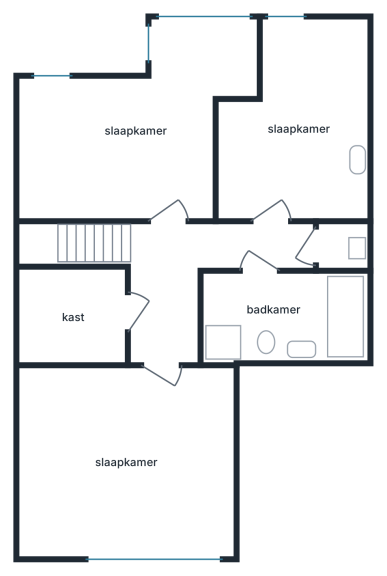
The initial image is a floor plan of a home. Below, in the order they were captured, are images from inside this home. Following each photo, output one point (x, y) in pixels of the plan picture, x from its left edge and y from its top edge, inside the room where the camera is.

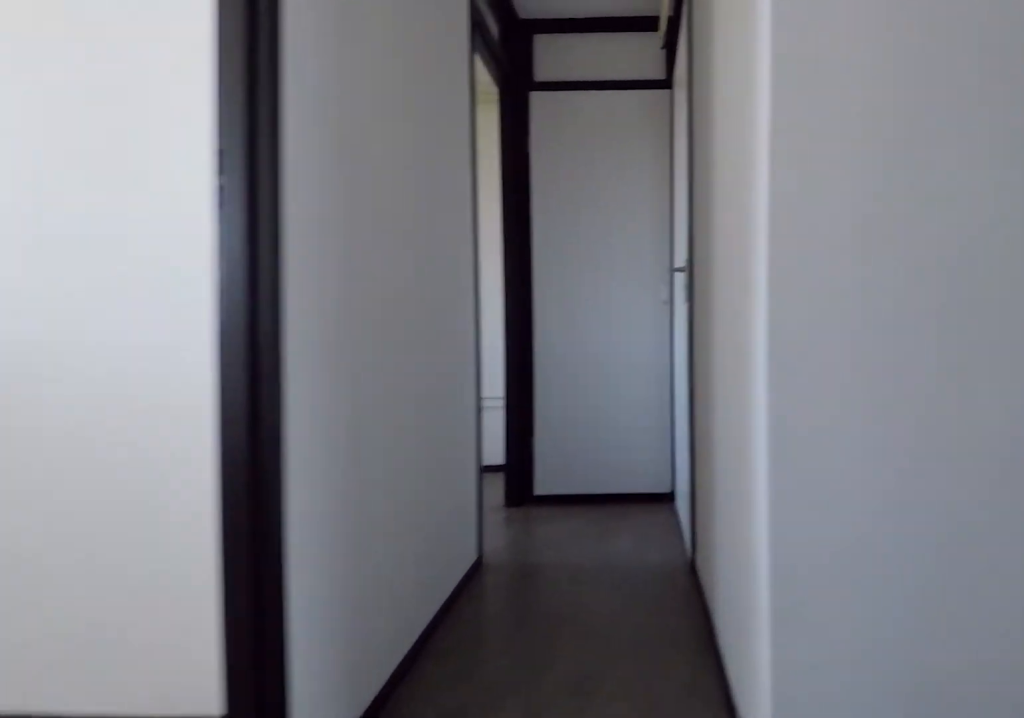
(163, 334)
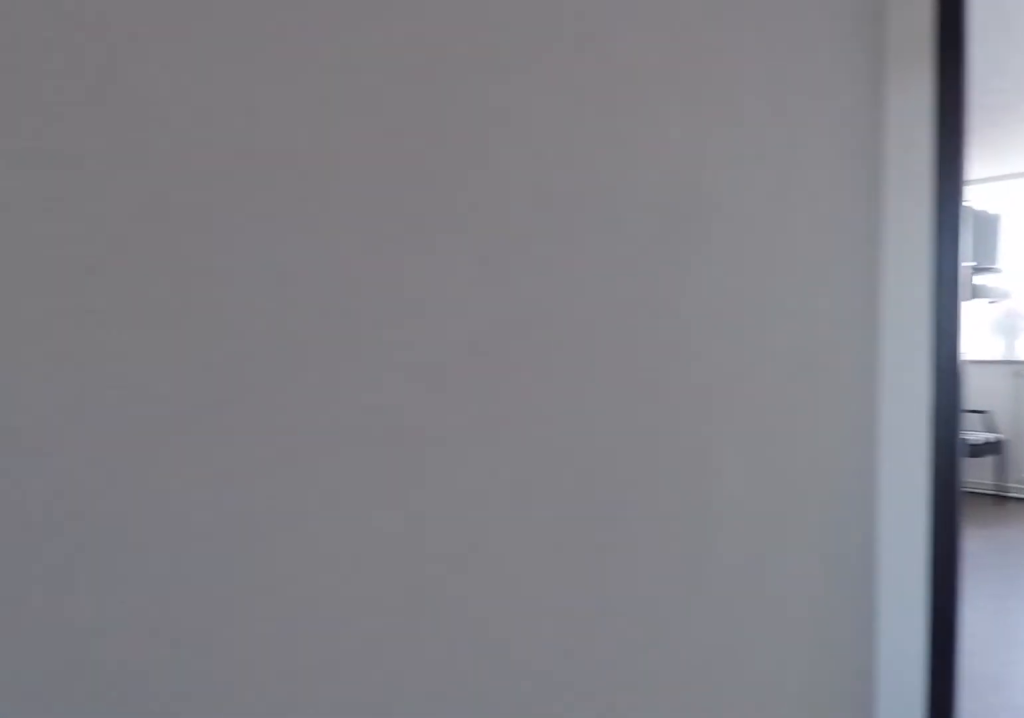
(163, 334)
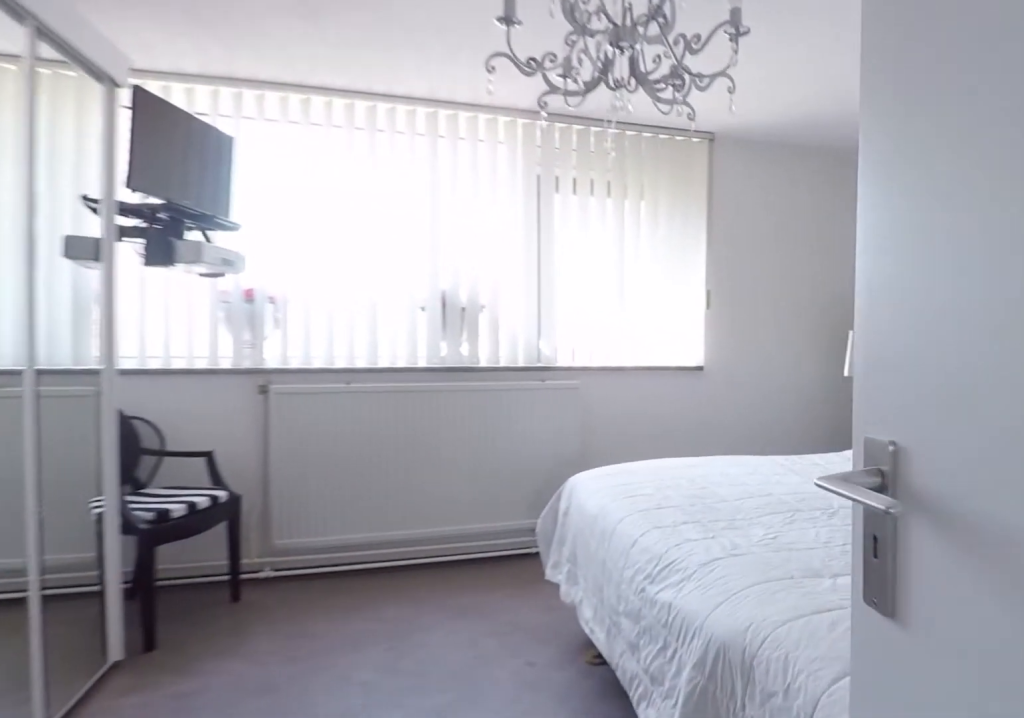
(125, 463)
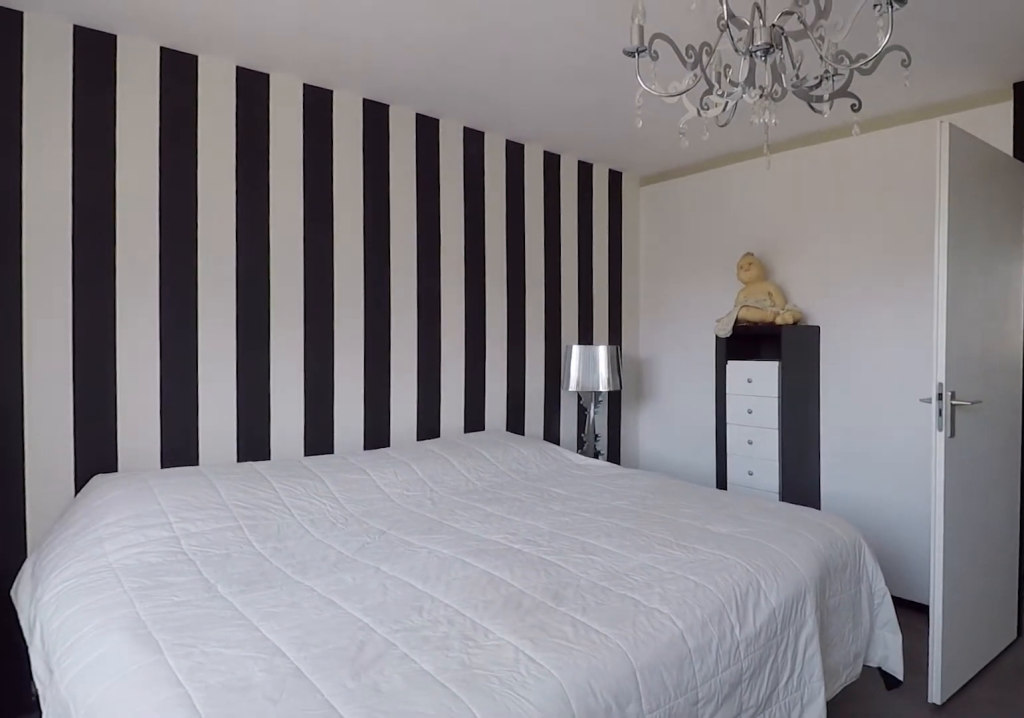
(125, 463)
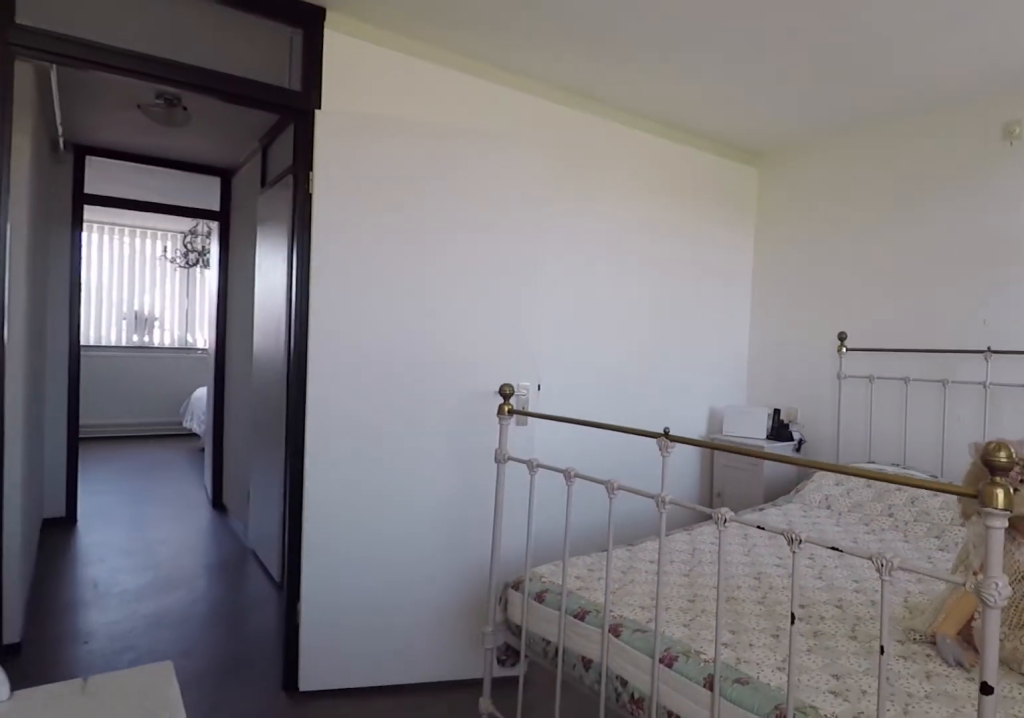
(77, 152)
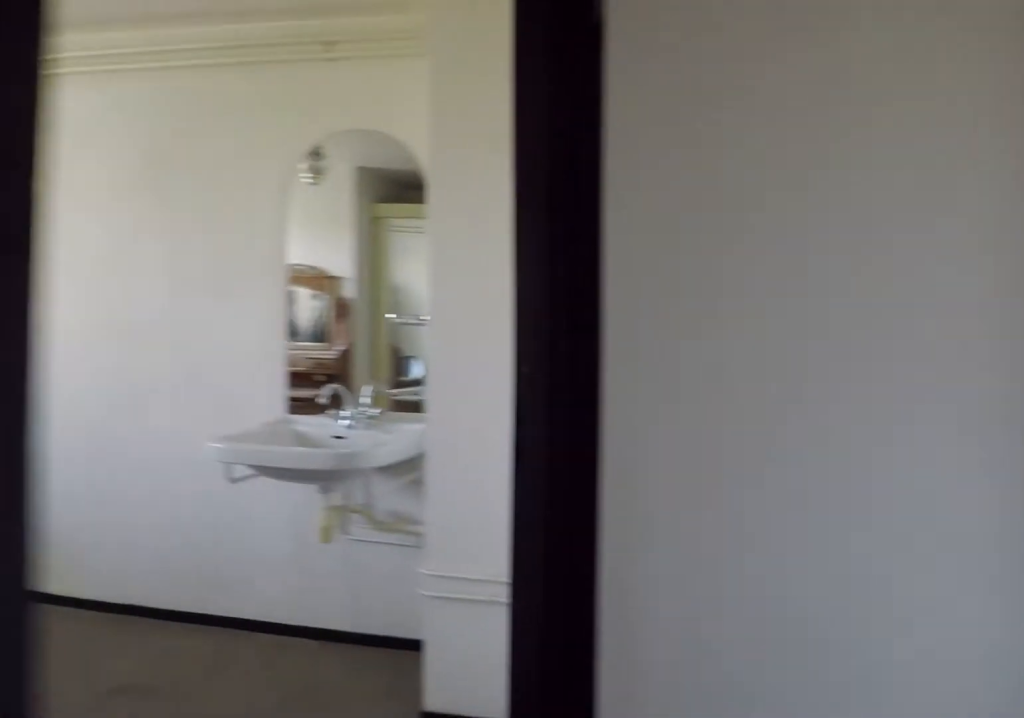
(163, 335)
